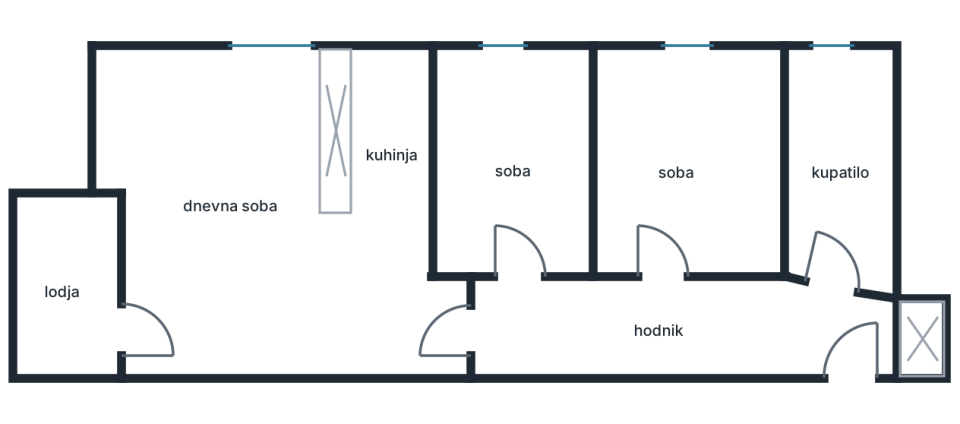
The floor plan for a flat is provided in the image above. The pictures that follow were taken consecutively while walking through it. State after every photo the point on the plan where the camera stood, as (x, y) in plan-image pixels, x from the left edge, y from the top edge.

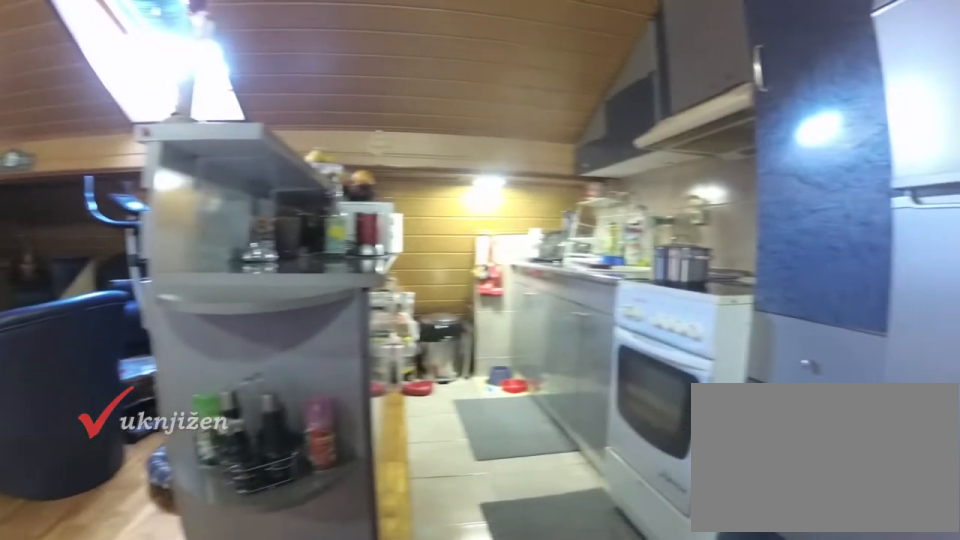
(410, 314)
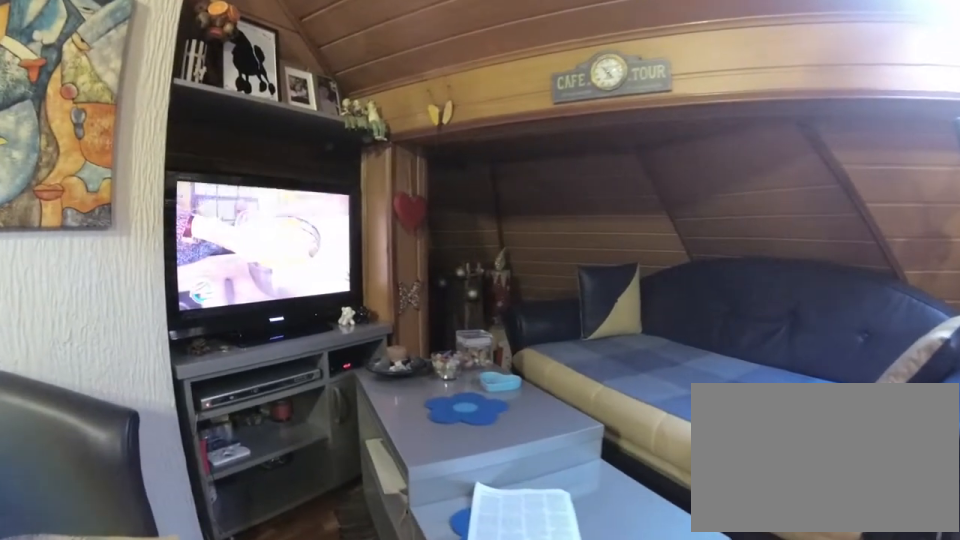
(229, 186)
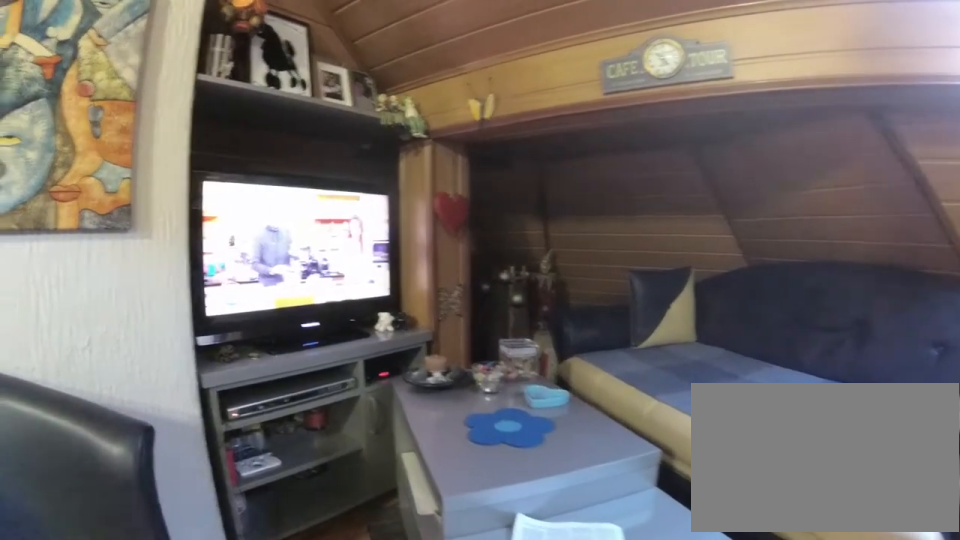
(214, 175)
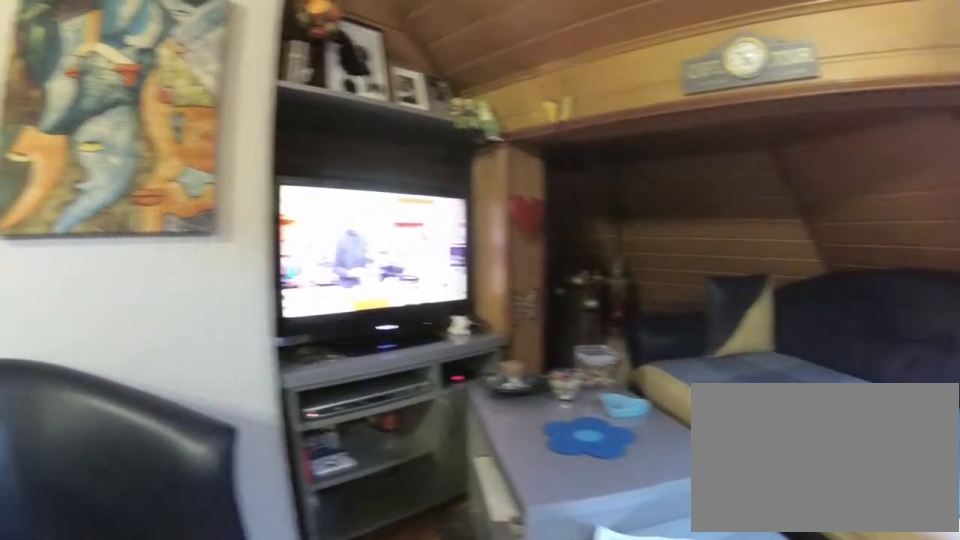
(213, 175)
